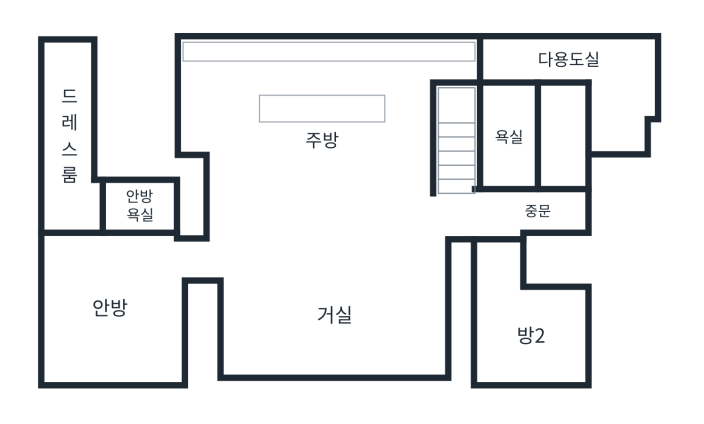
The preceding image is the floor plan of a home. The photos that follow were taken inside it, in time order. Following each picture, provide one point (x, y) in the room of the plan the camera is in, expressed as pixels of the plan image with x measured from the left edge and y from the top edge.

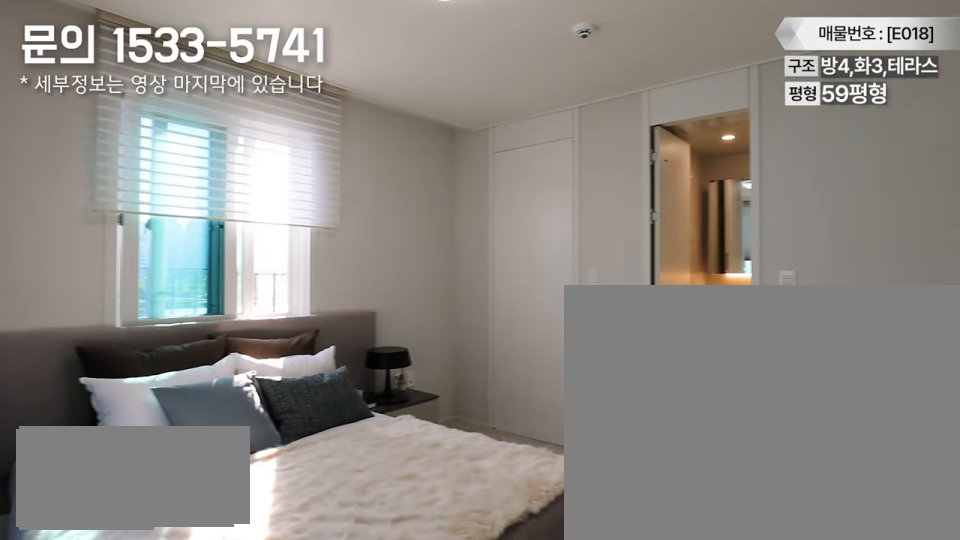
(113, 310)
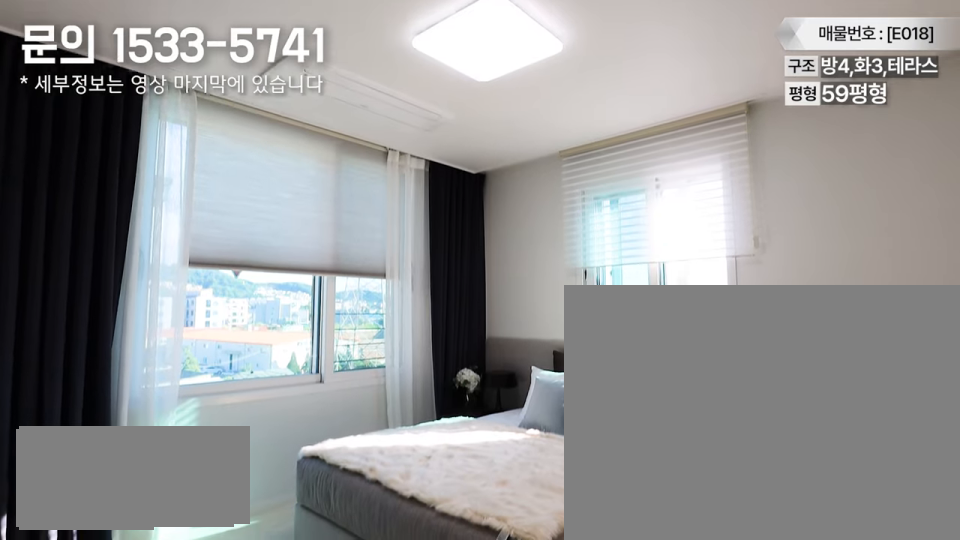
(113, 310)
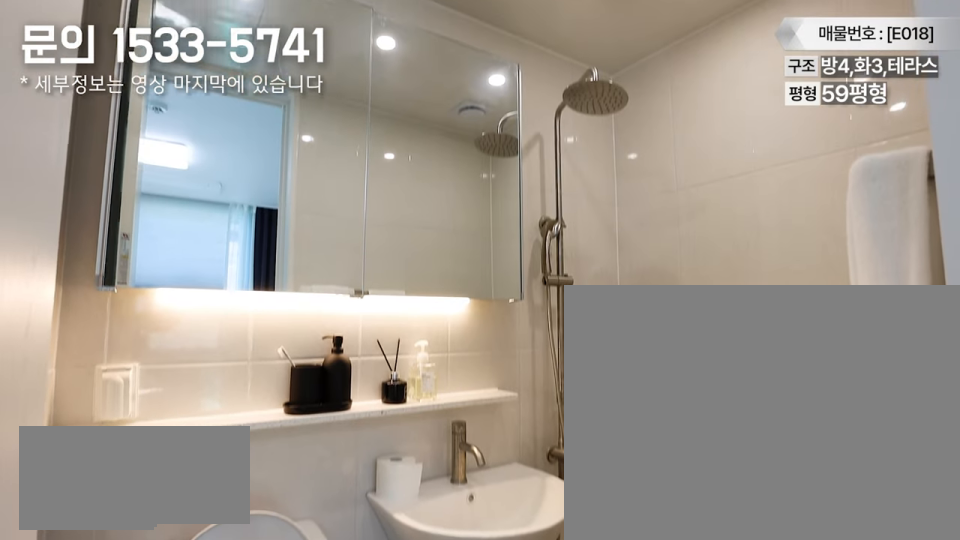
(140, 207)
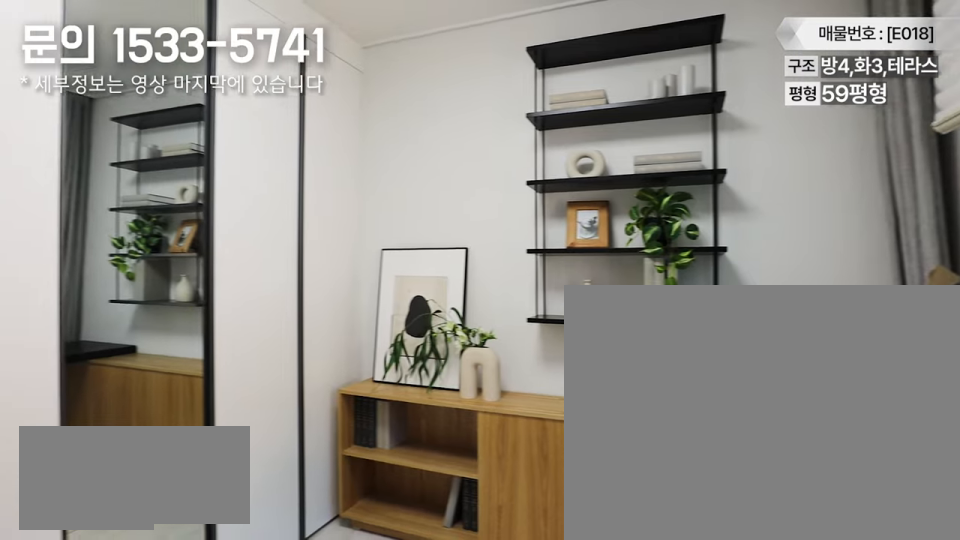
(535, 312)
